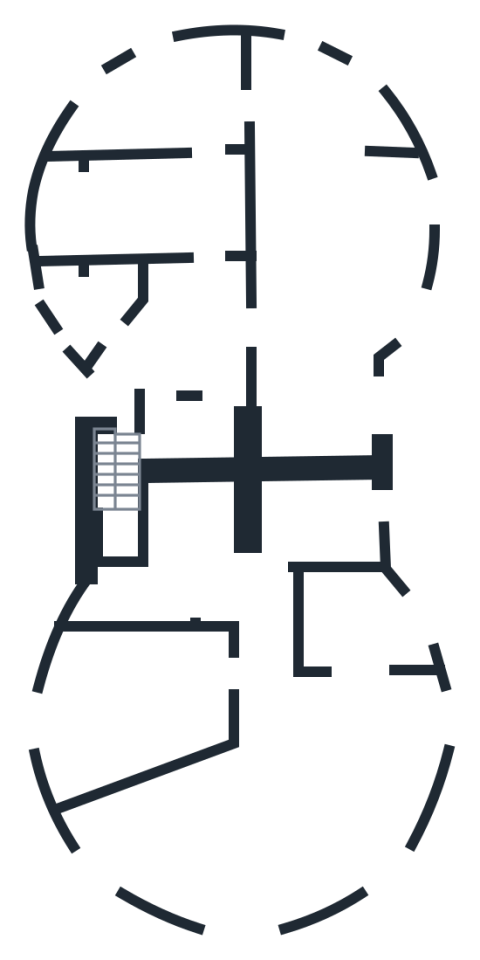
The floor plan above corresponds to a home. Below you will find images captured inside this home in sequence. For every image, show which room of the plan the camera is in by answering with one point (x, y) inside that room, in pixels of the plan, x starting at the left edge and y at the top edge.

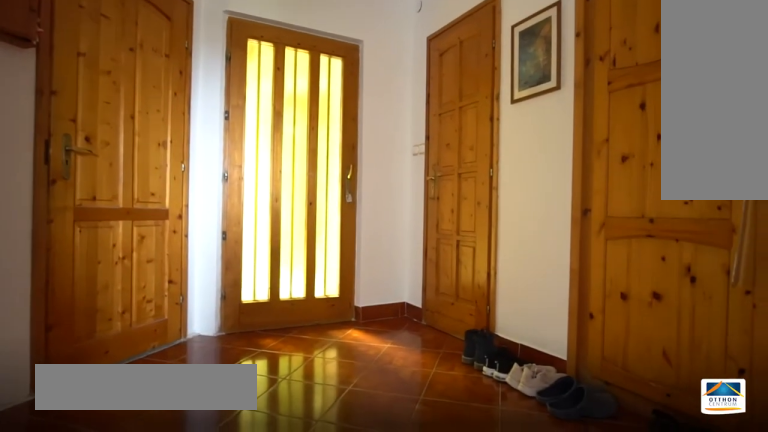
(196, 331)
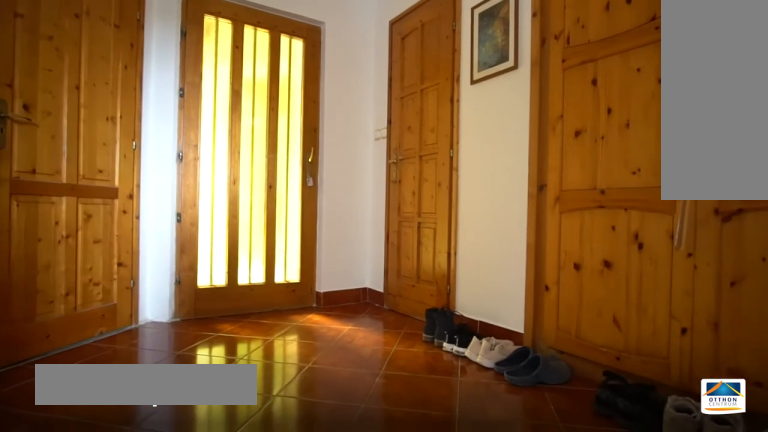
(196, 332)
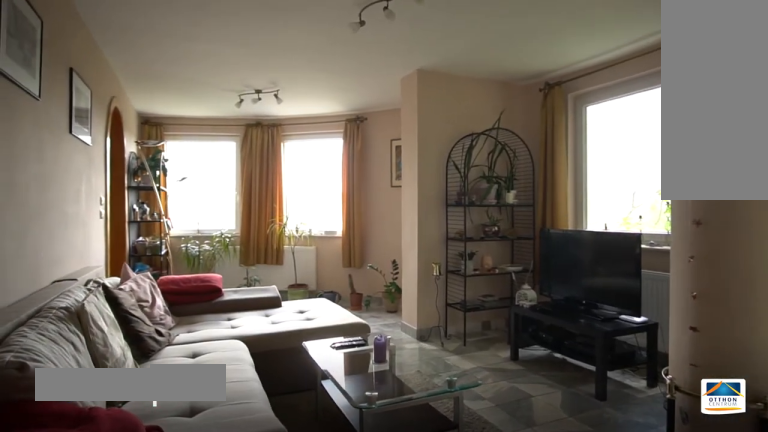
(343, 229)
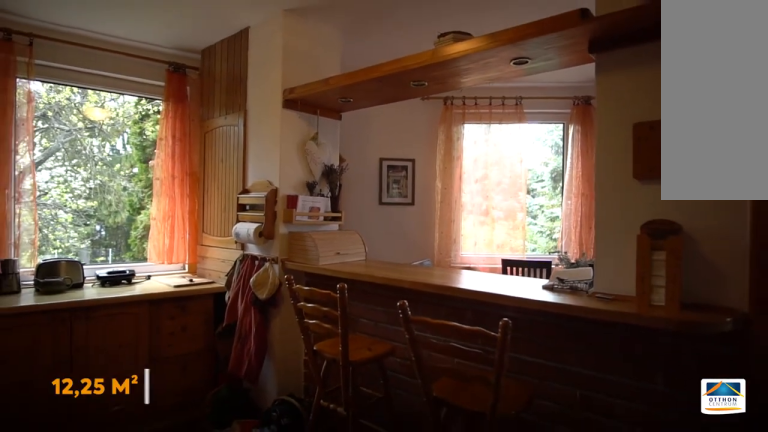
(154, 208)
